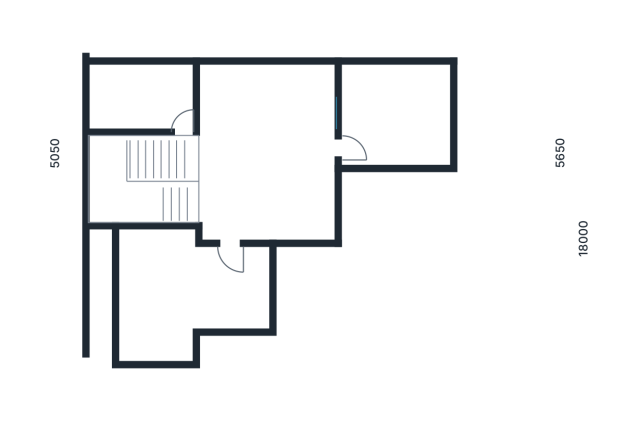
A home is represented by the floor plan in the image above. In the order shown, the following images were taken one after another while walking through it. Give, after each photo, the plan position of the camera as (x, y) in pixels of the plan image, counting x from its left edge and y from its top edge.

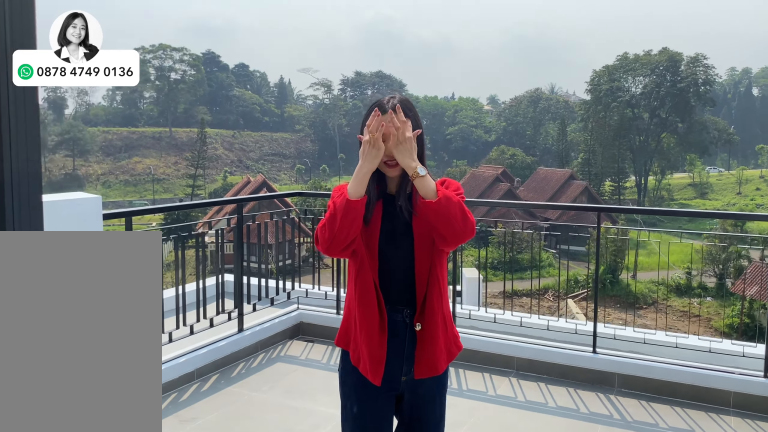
(394, 104)
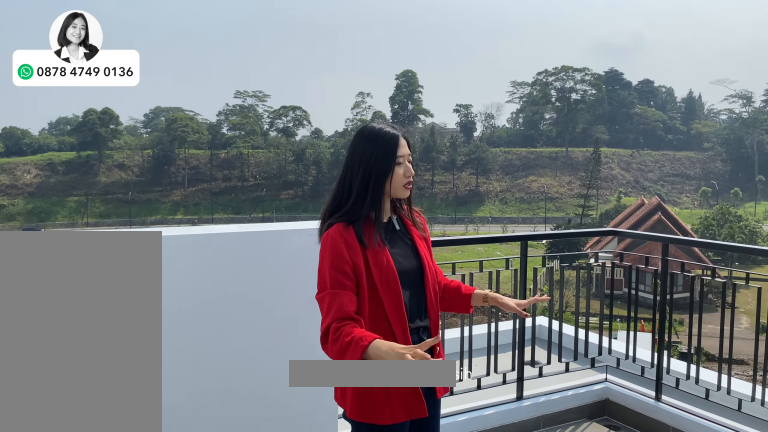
(394, 104)
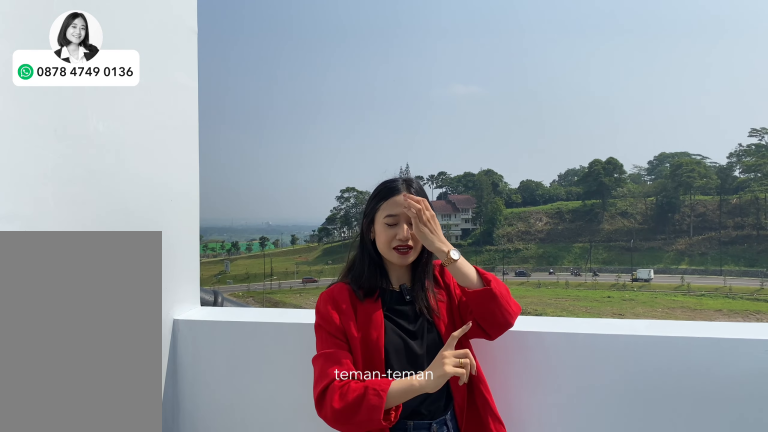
(394, 104)
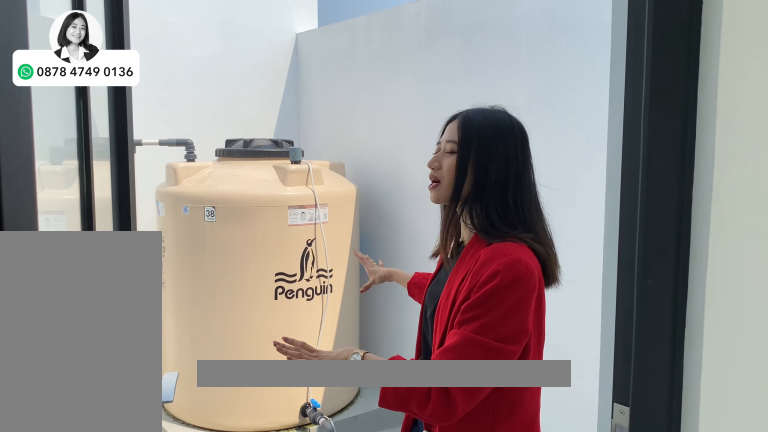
(142, 91)
